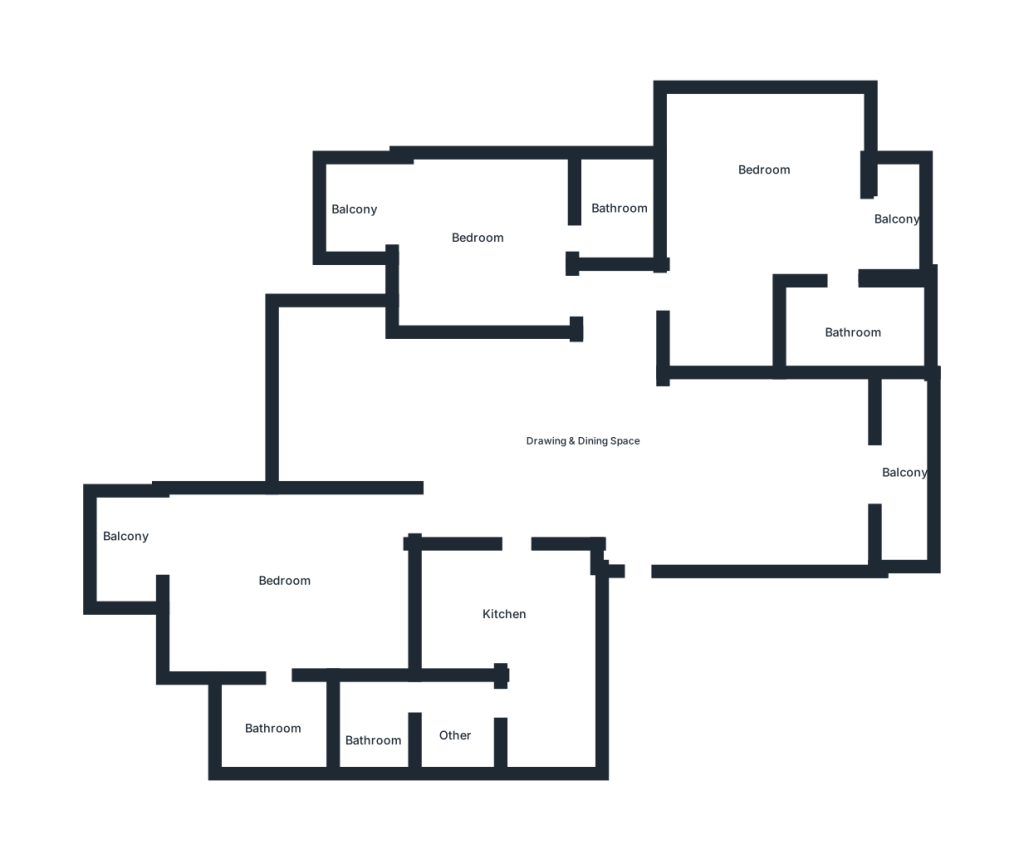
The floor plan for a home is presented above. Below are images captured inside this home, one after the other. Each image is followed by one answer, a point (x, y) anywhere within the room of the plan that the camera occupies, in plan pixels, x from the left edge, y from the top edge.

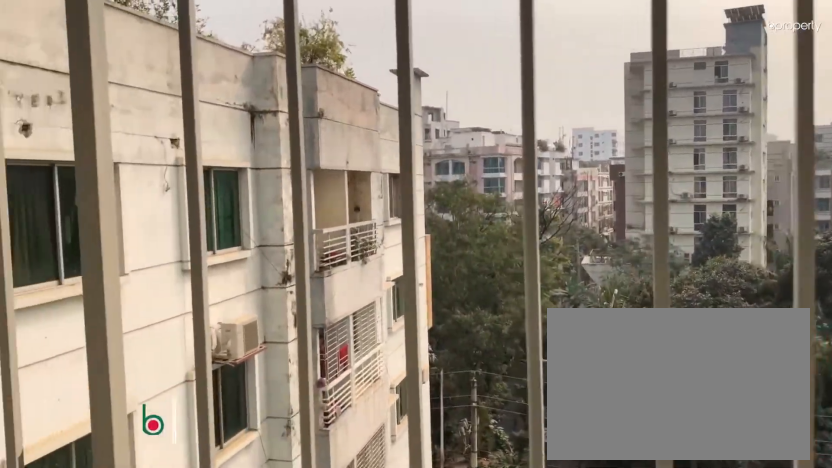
(898, 220)
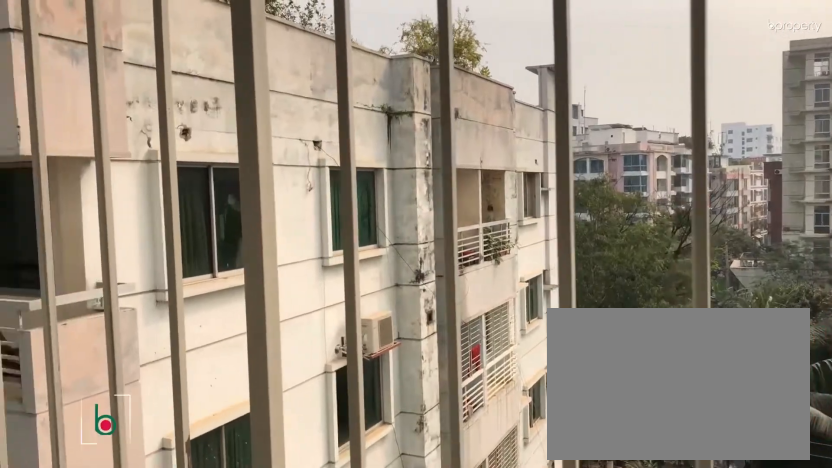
(898, 220)
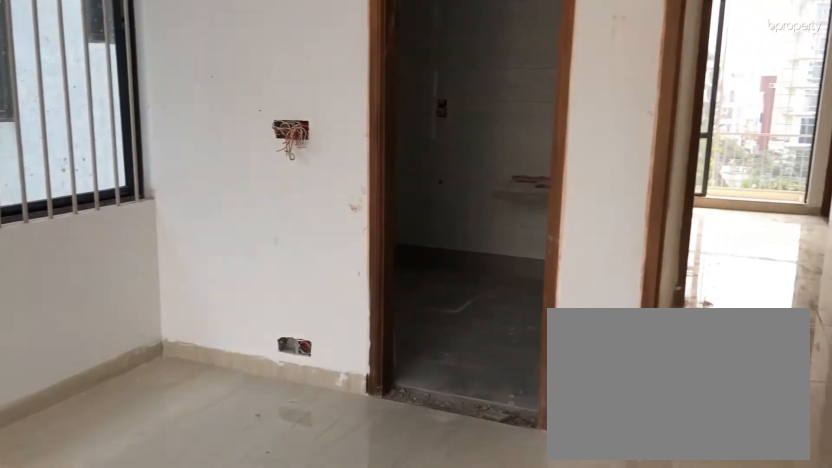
(440, 243)
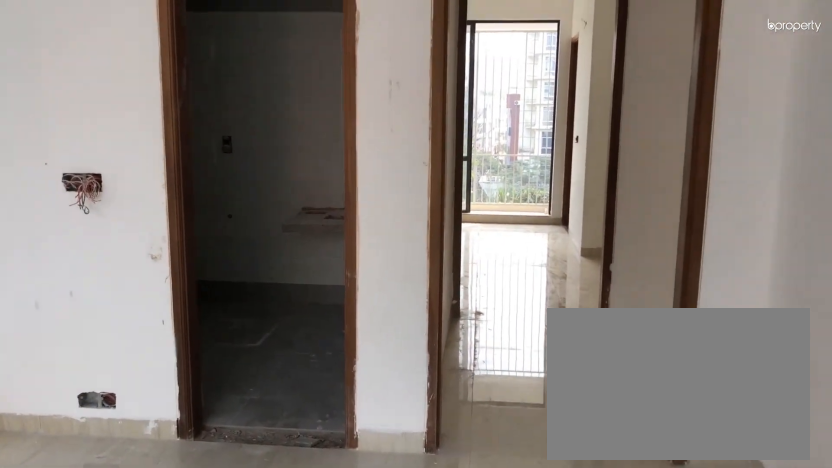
(440, 243)
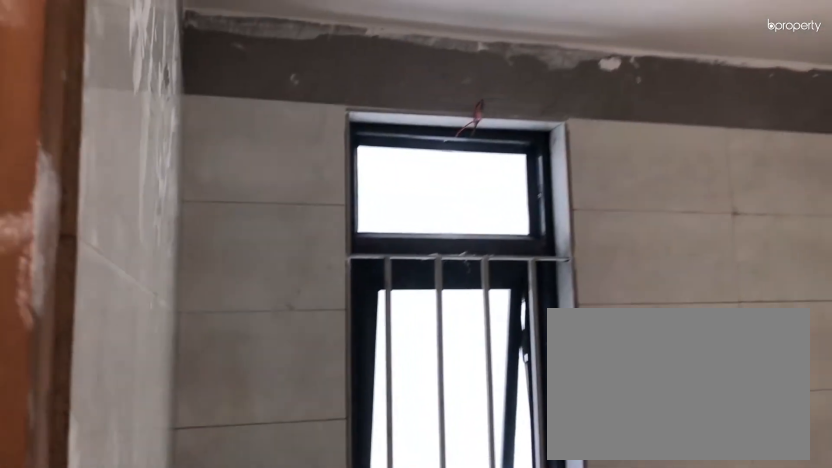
(620, 215)
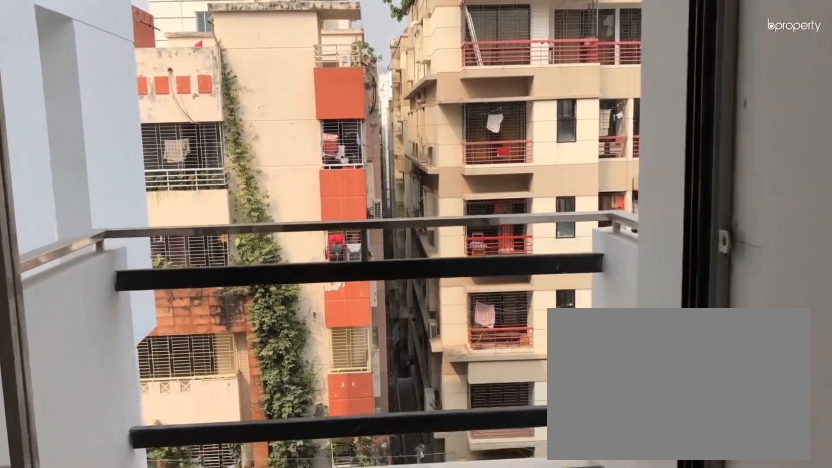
(419, 222)
